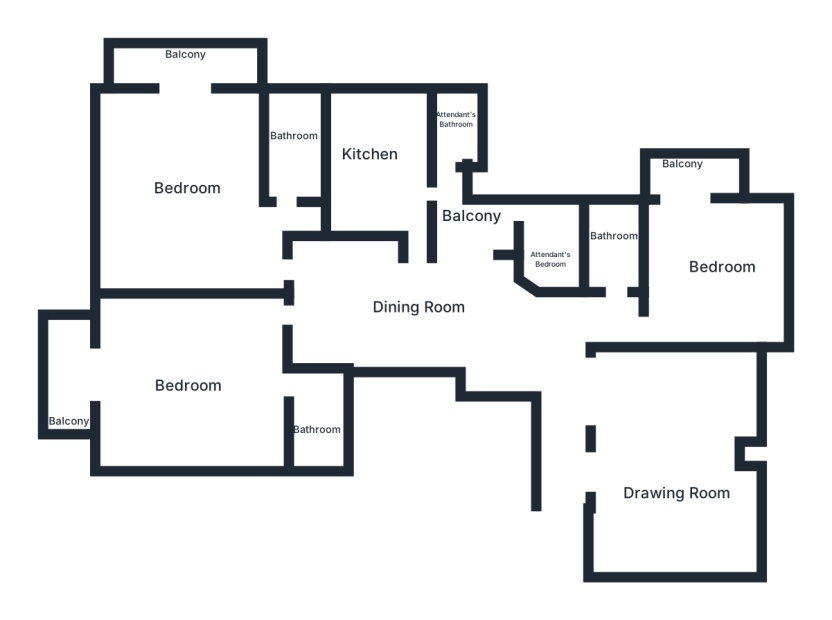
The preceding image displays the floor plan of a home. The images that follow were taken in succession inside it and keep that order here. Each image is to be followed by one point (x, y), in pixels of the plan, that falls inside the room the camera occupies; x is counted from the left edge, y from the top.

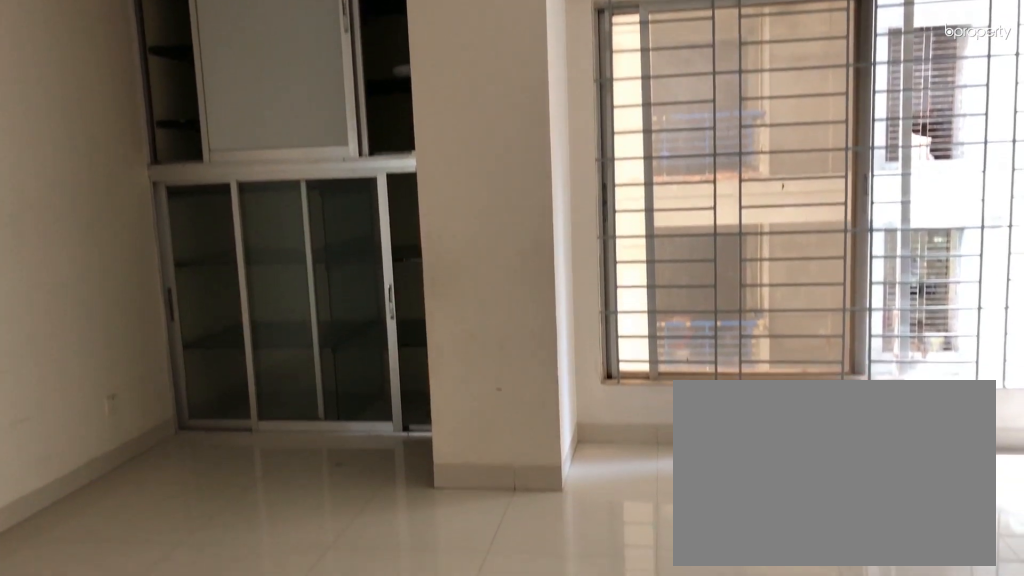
(665, 467)
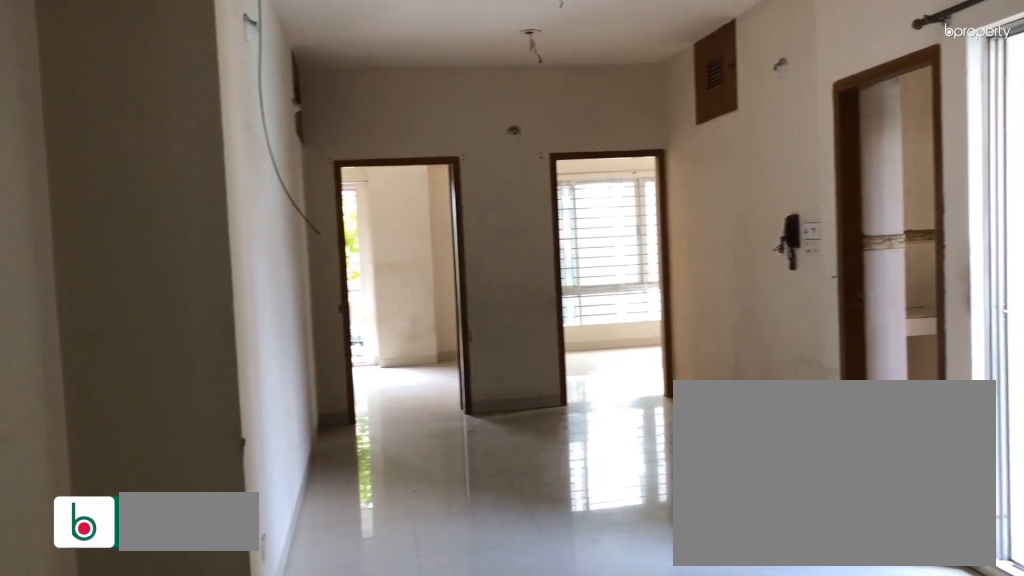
(406, 299)
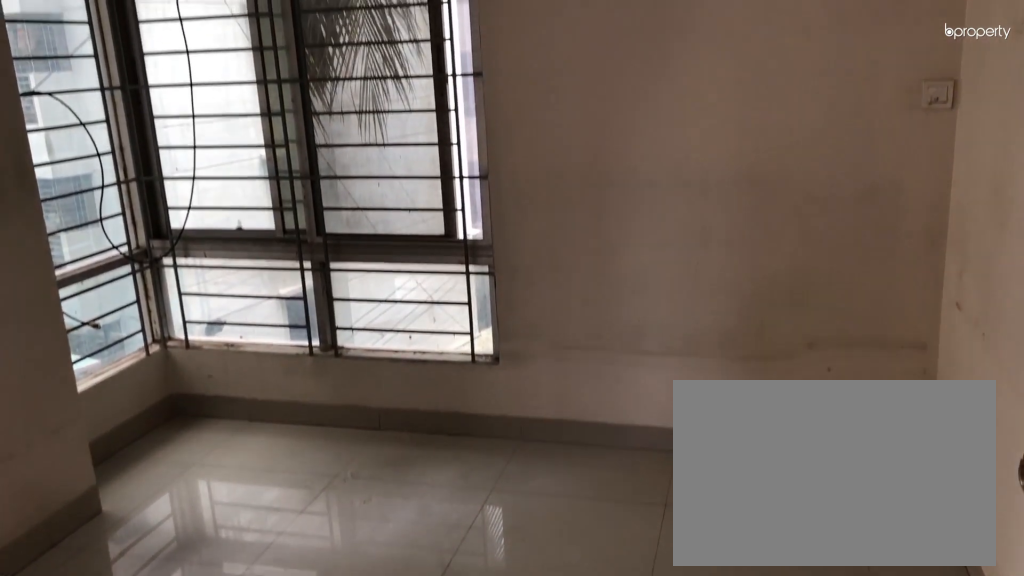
(713, 258)
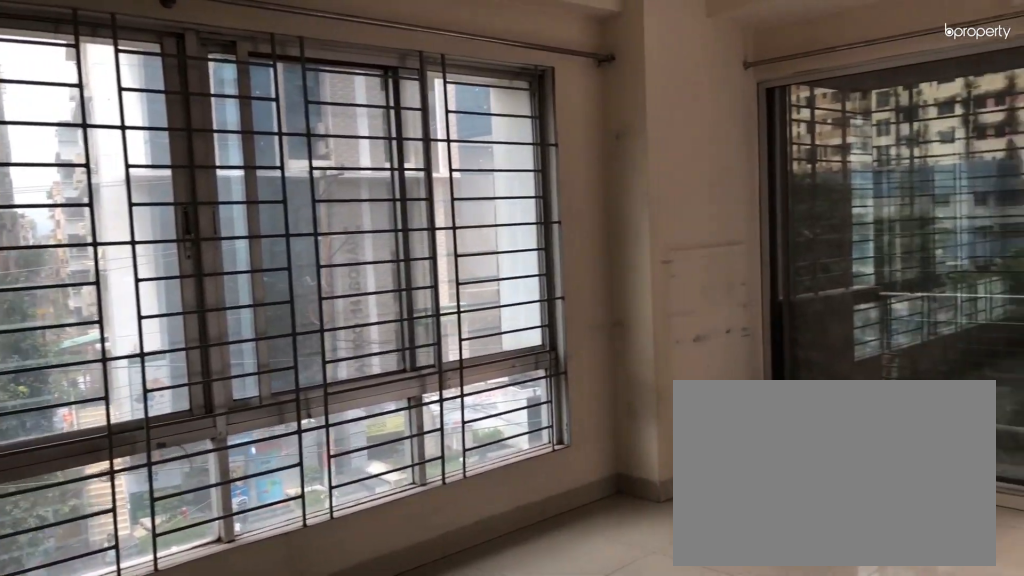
(186, 185)
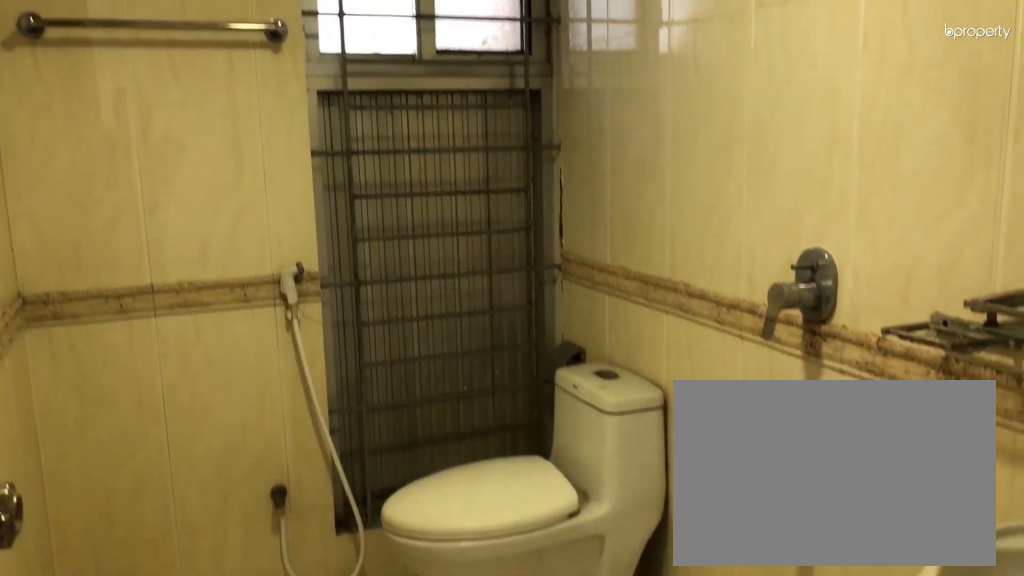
(291, 139)
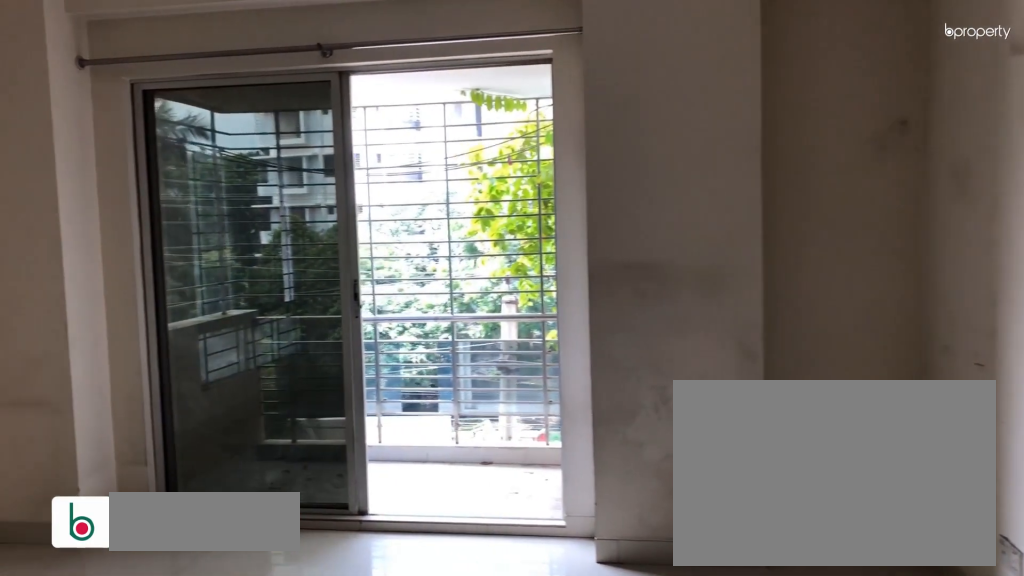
(183, 380)
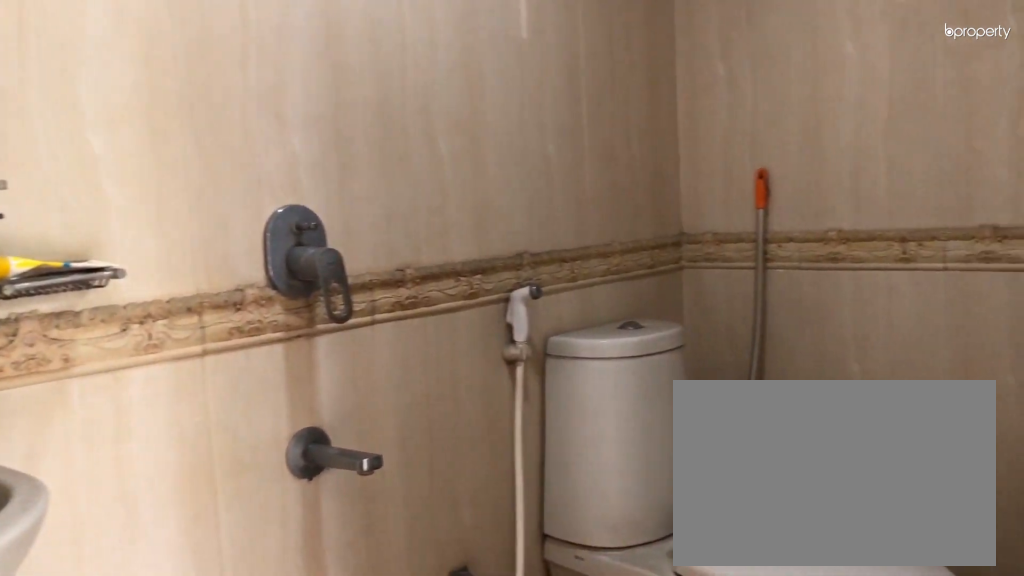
(318, 417)
